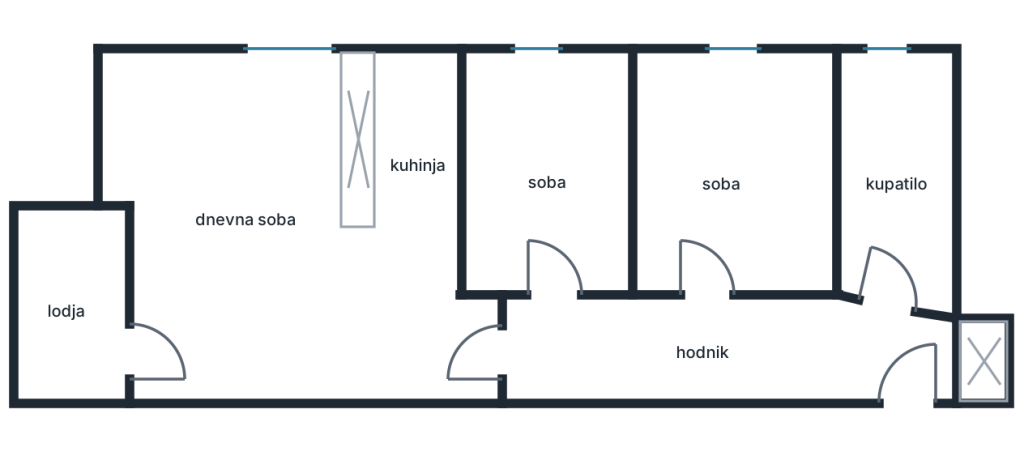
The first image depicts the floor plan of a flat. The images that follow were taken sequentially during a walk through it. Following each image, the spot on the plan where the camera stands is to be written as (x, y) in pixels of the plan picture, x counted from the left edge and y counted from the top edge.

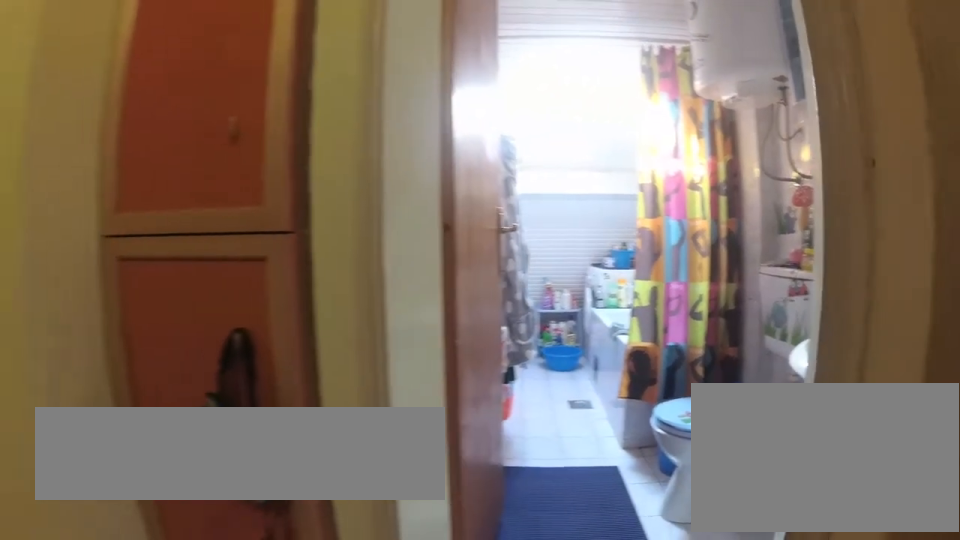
(893, 339)
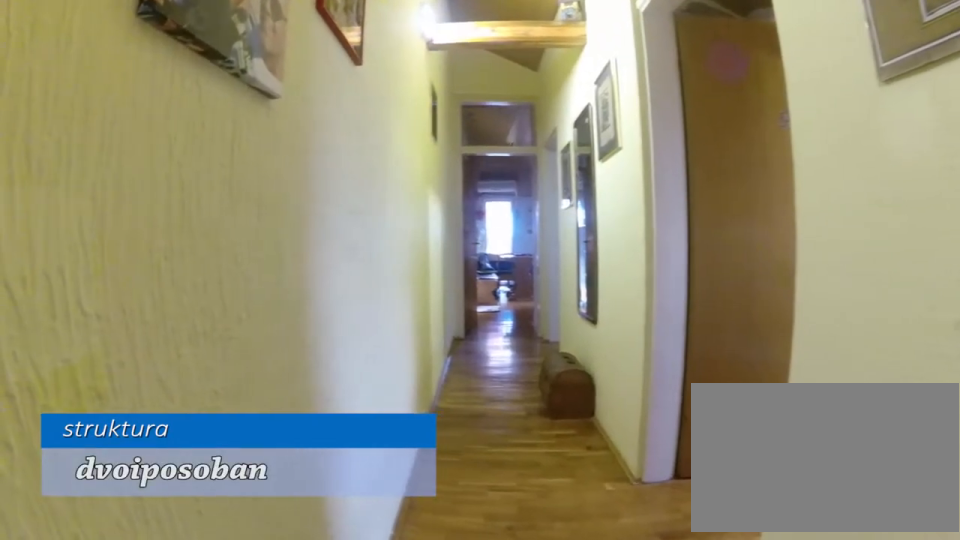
(862, 347)
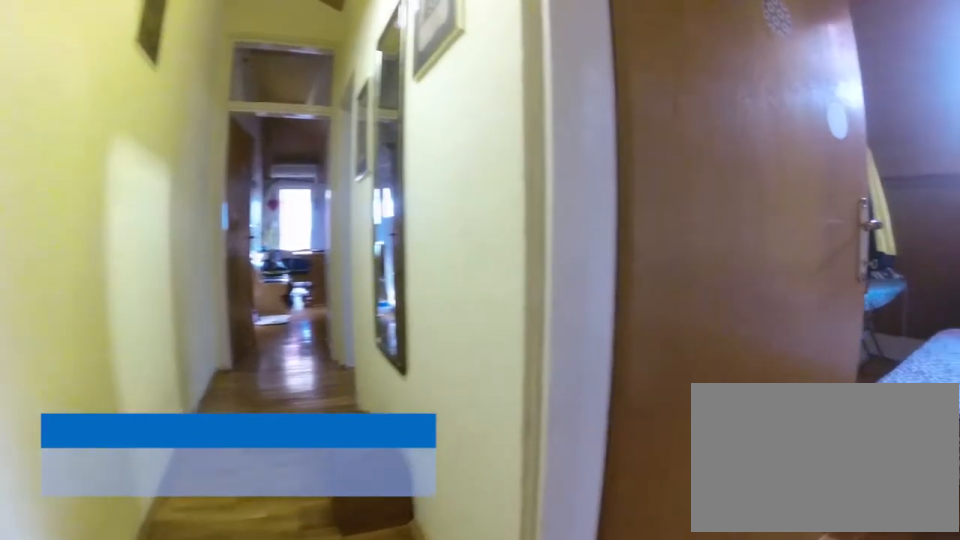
(756, 350)
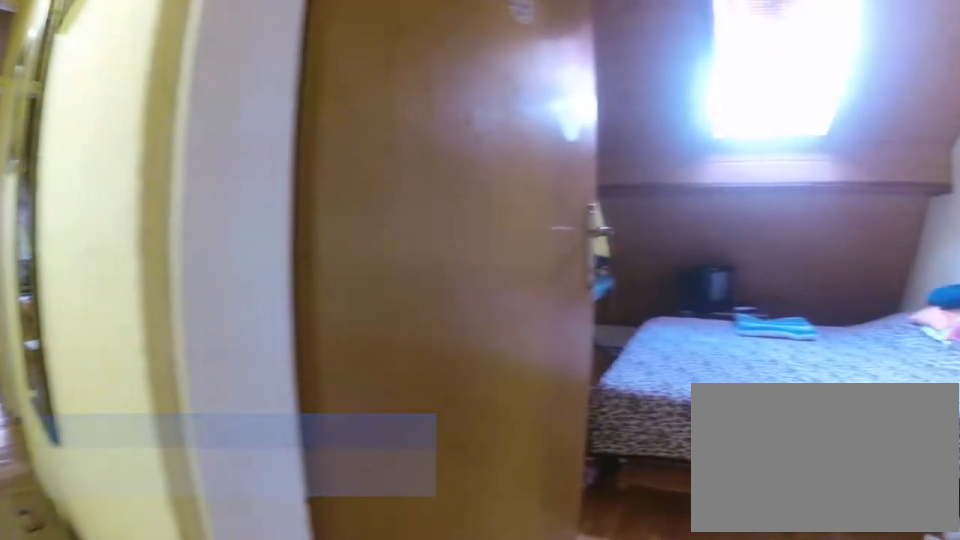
(739, 342)
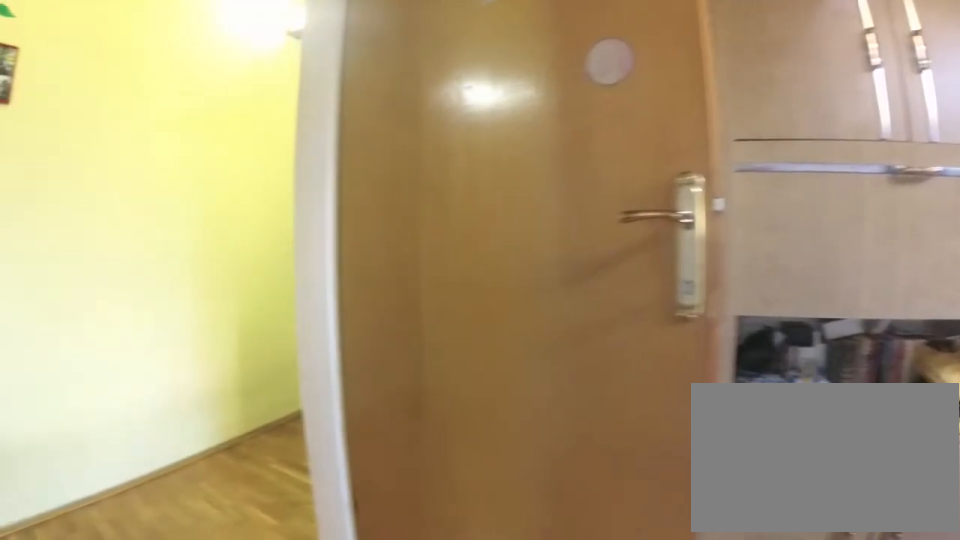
(749, 201)
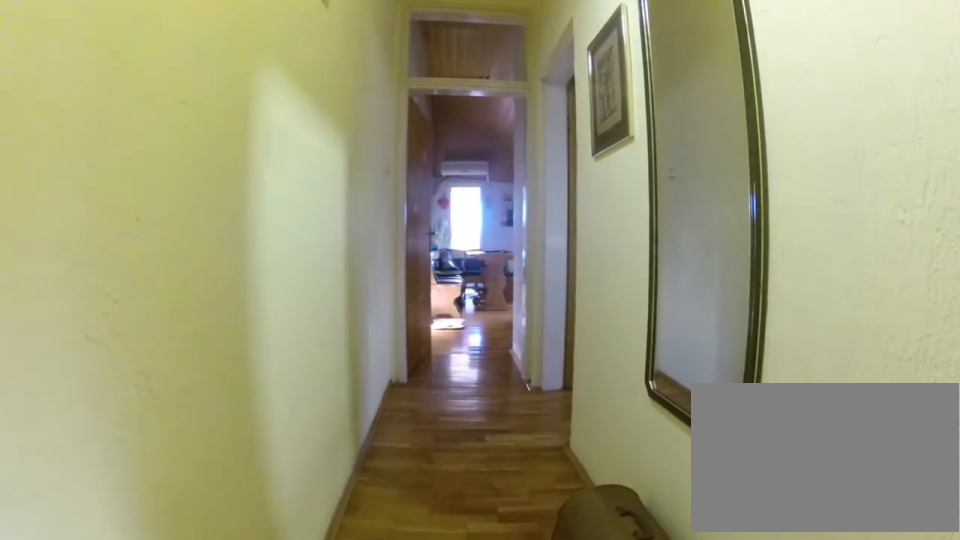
(695, 341)
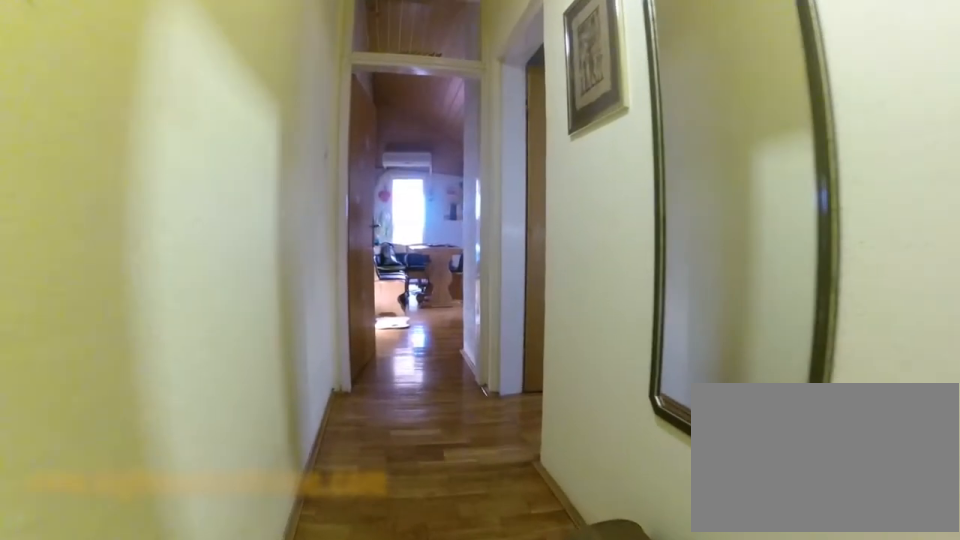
(676, 339)
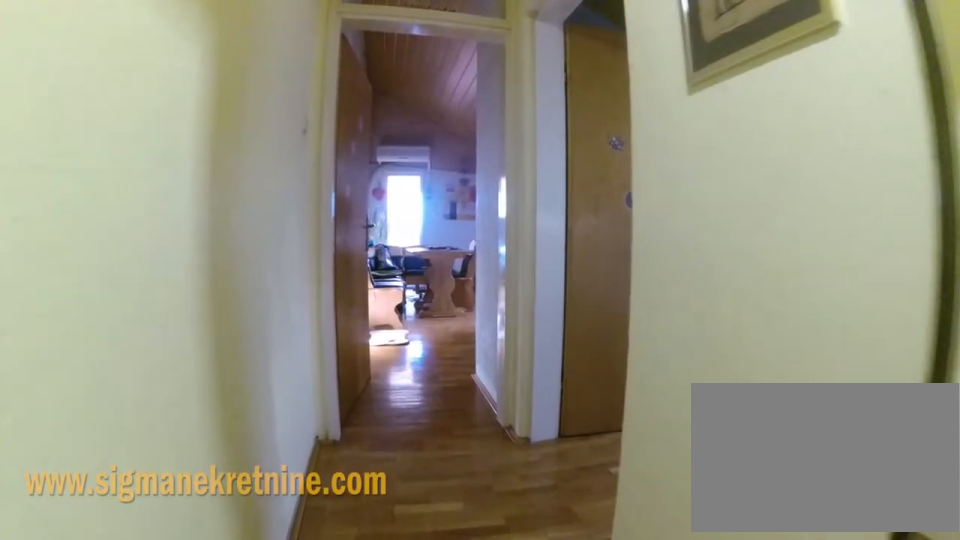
(641, 341)
